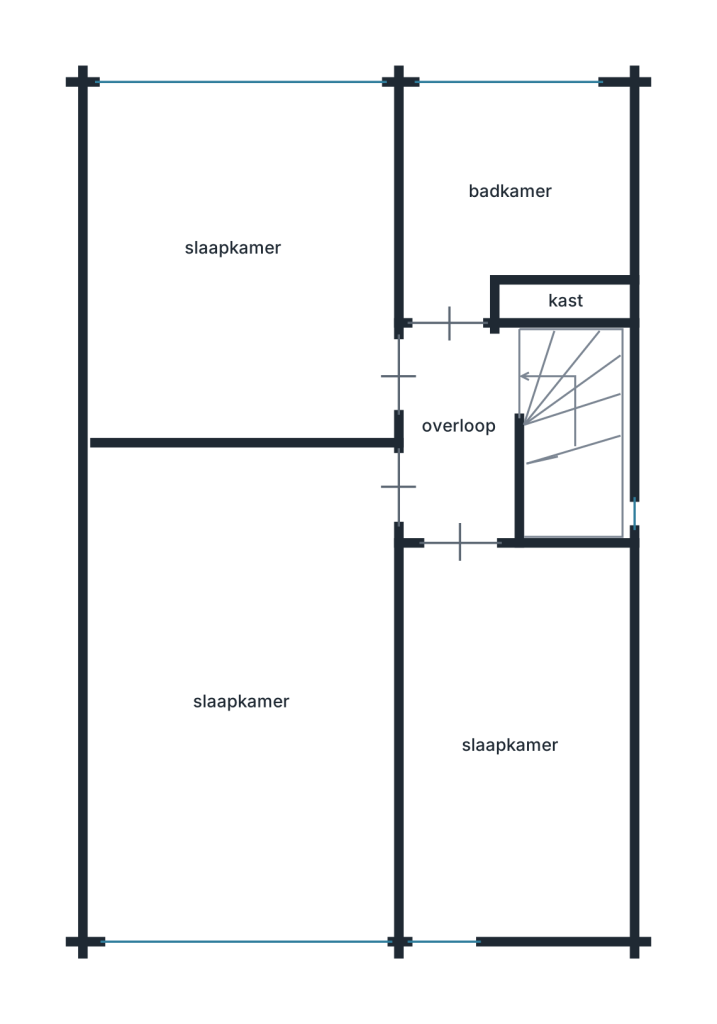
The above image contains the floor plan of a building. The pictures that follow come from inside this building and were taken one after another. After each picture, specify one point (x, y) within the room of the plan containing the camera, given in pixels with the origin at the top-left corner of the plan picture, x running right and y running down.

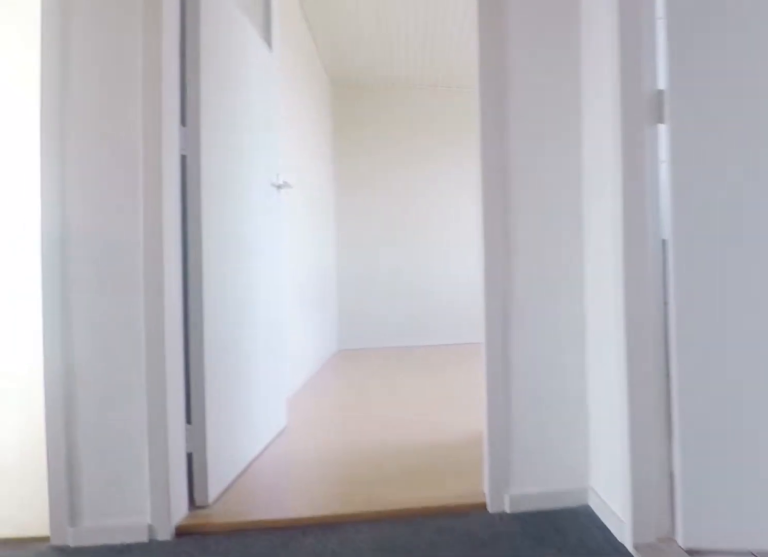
(459, 433)
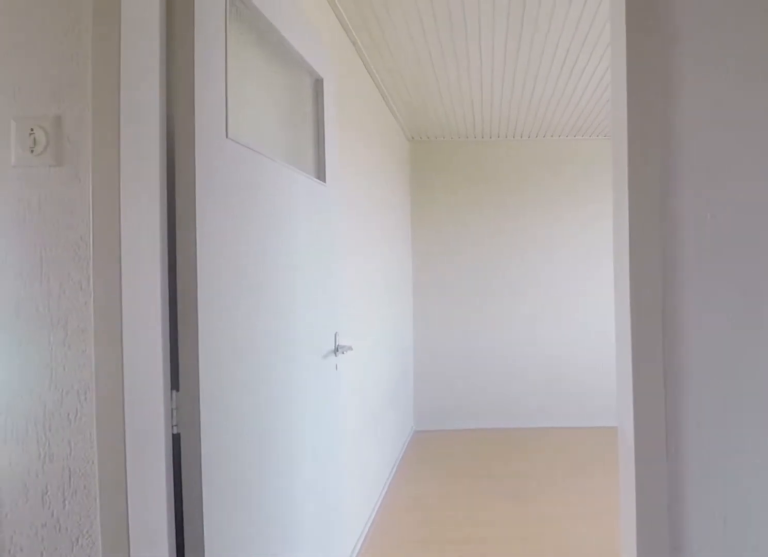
(459, 433)
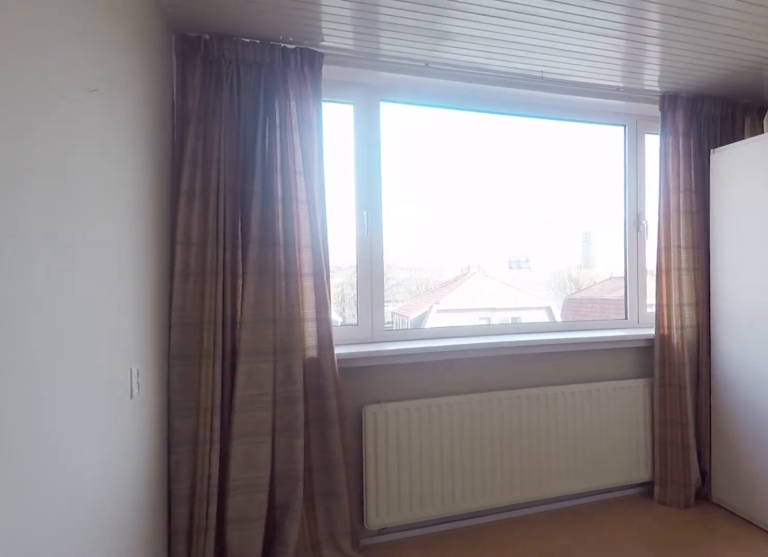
(248, 265)
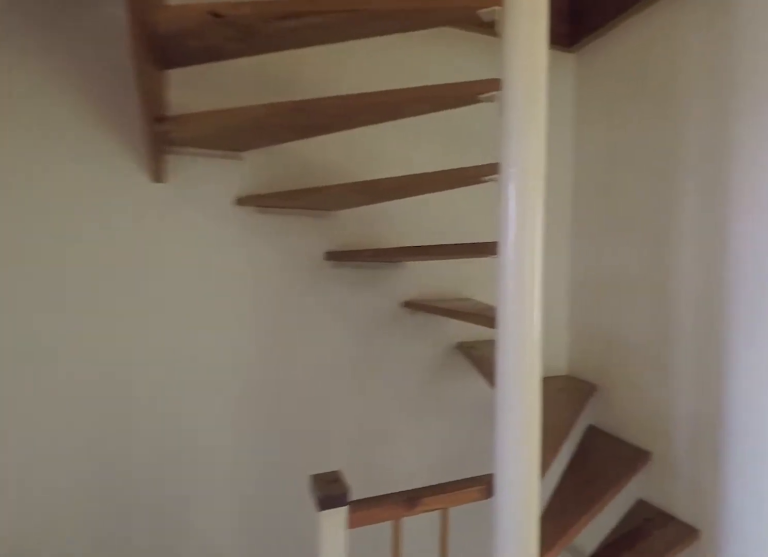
(459, 433)
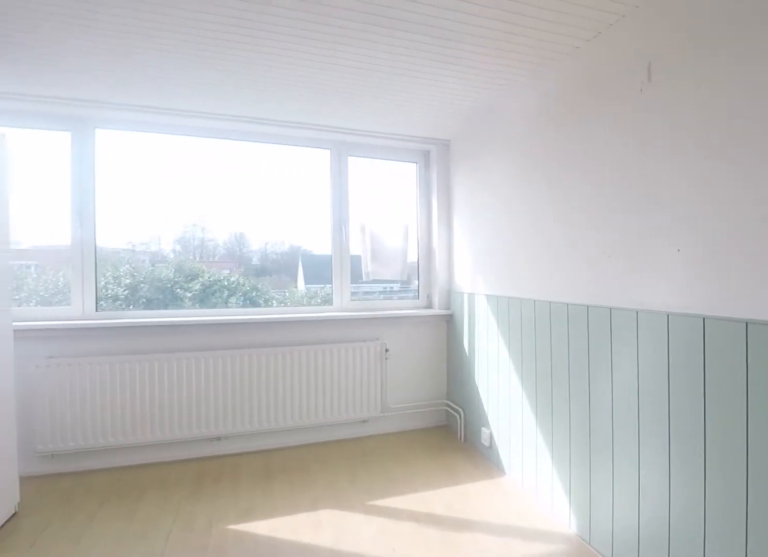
(250, 690)
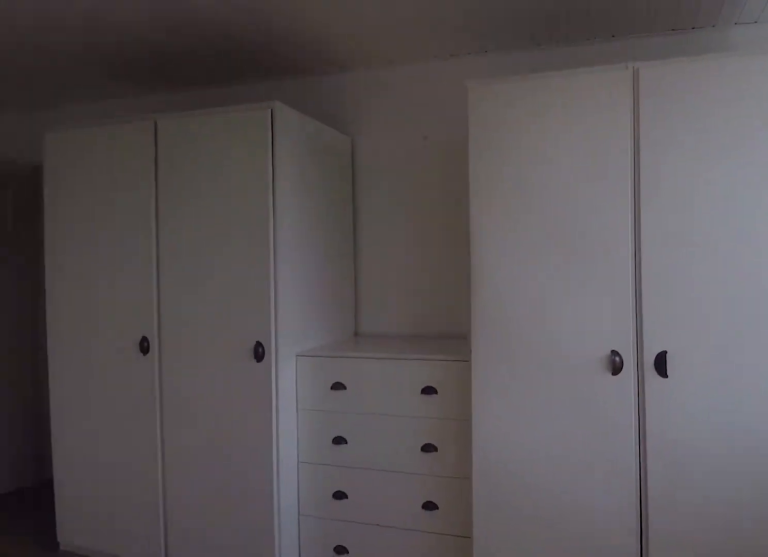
(250, 690)
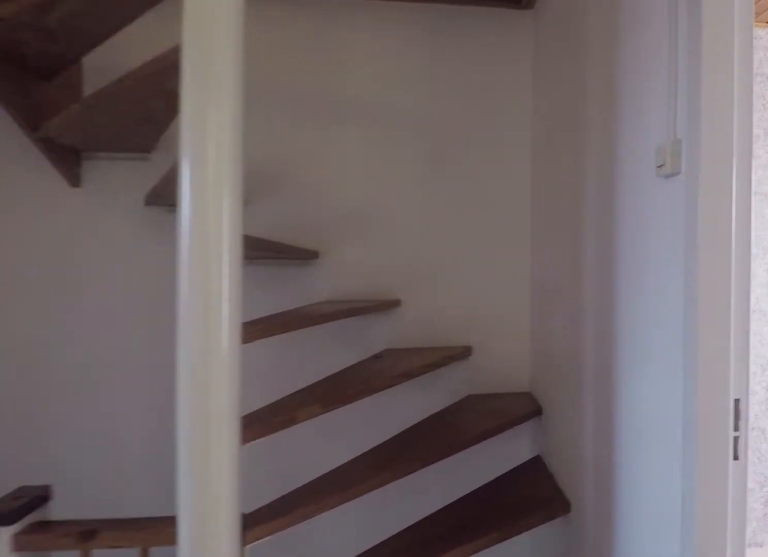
(459, 433)
